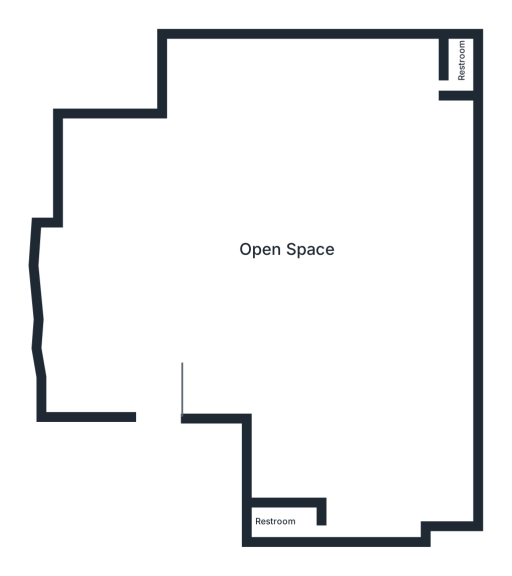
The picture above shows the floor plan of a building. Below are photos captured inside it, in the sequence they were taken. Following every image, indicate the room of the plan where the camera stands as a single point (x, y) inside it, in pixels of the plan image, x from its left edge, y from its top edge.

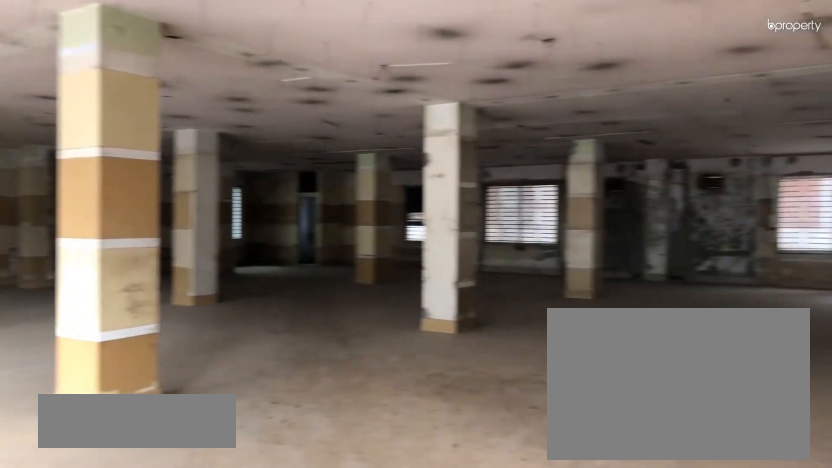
(163, 371)
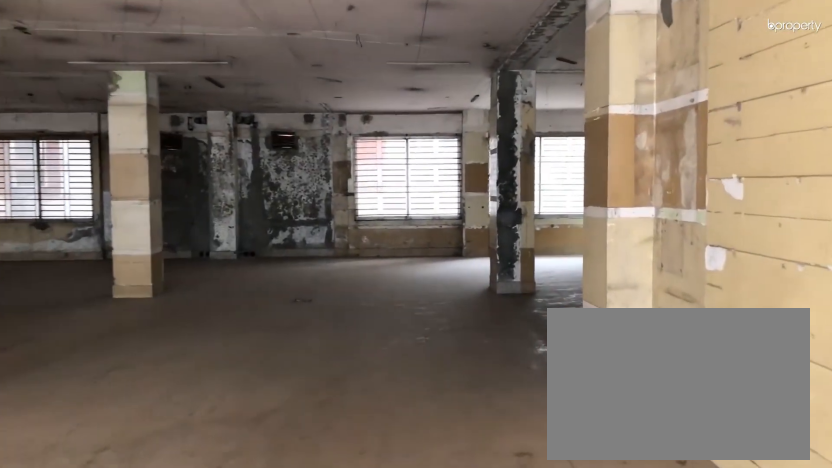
(244, 379)
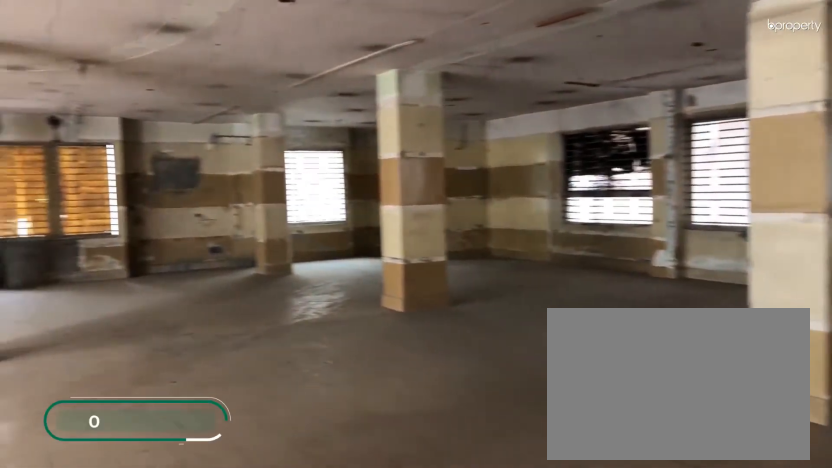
(296, 266)
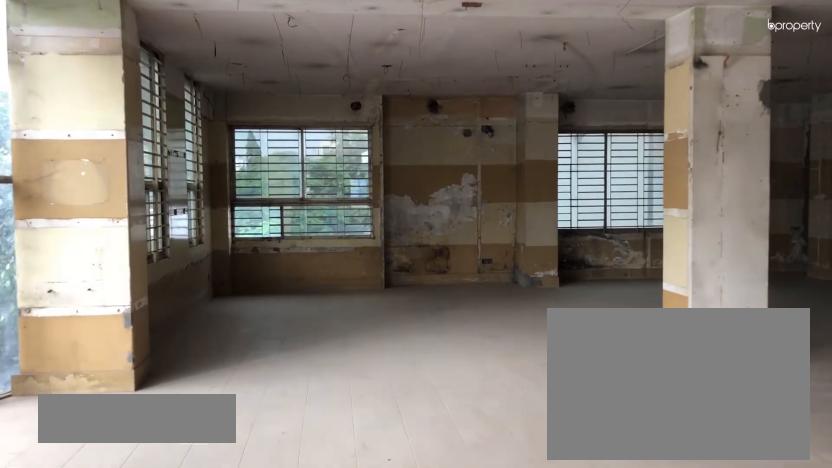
(111, 272)
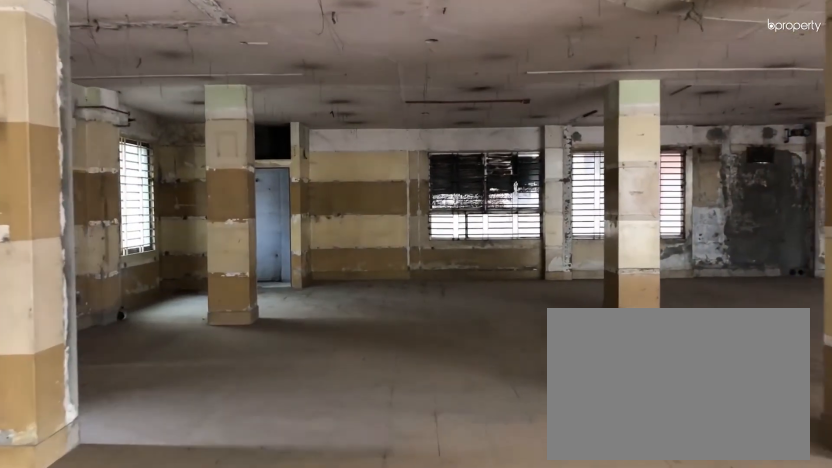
(297, 121)
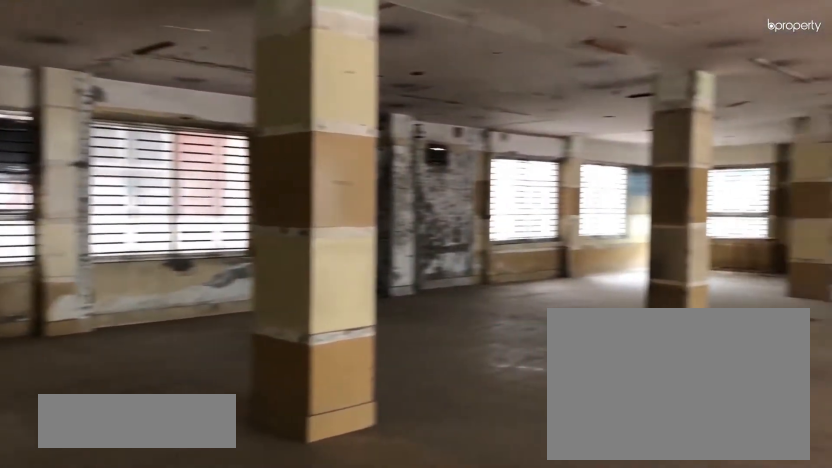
(372, 163)
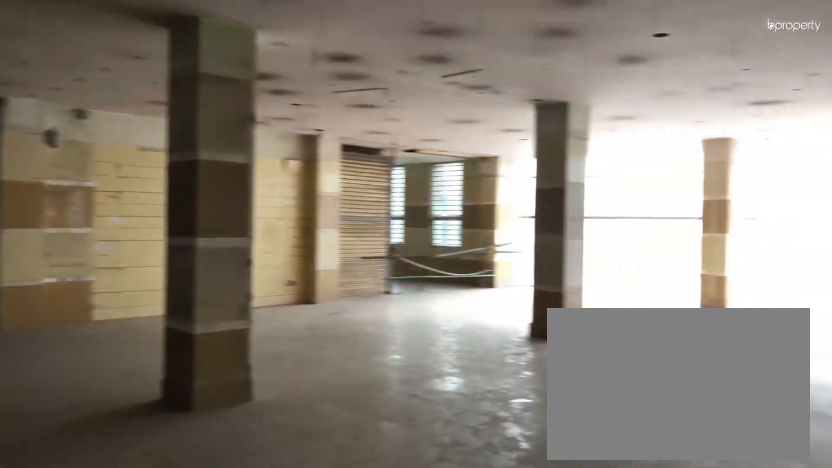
(307, 273)
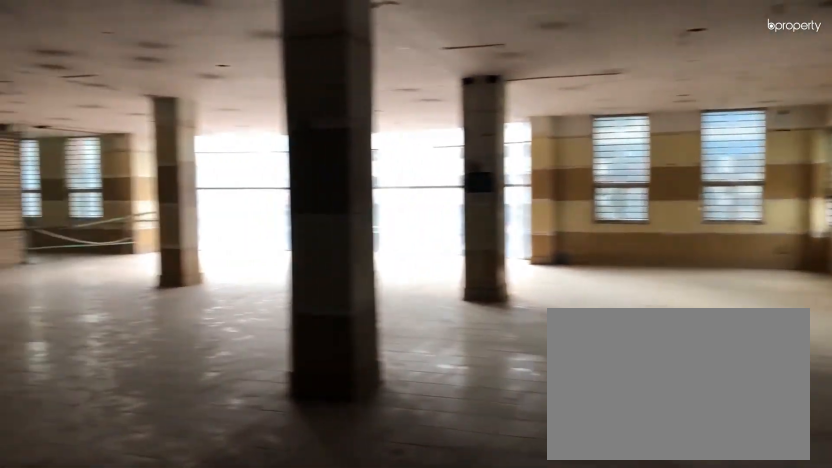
(301, 259)
